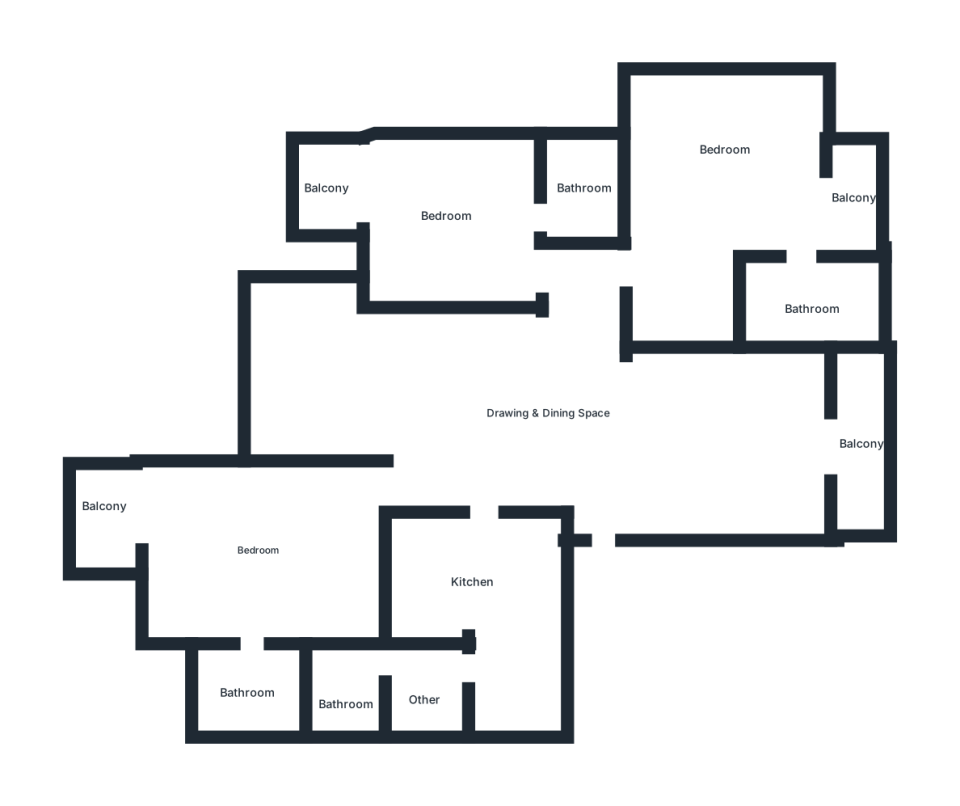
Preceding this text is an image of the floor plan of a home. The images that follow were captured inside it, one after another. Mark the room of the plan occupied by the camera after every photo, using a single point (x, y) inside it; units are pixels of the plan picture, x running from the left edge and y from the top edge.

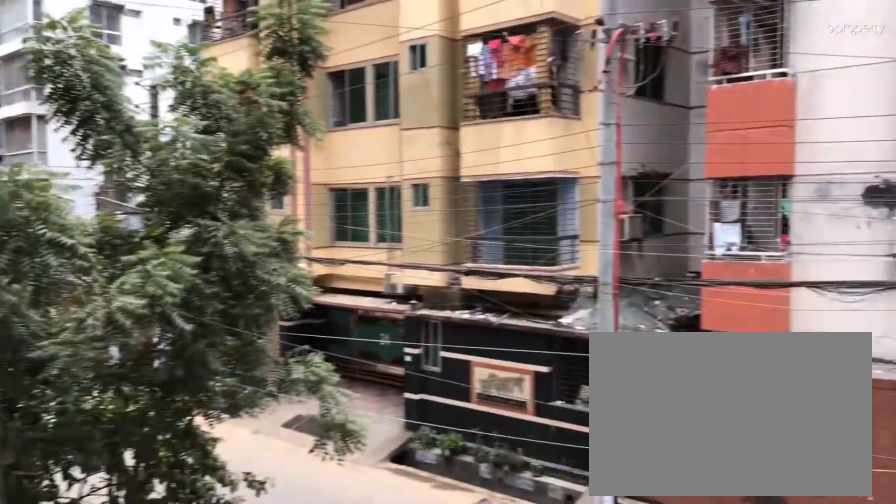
(114, 519)
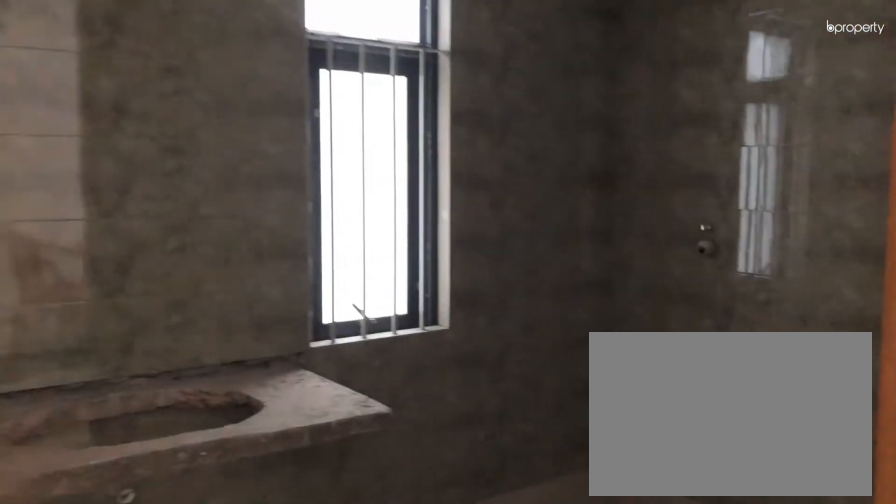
(250, 632)
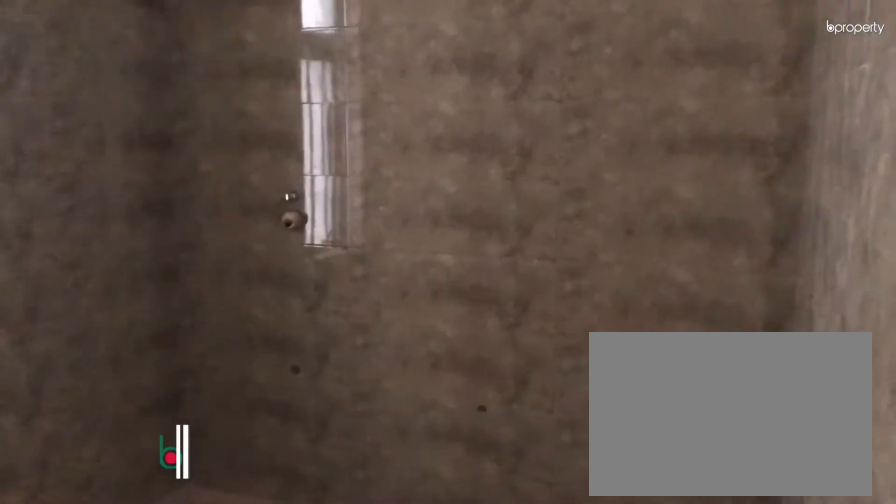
(264, 683)
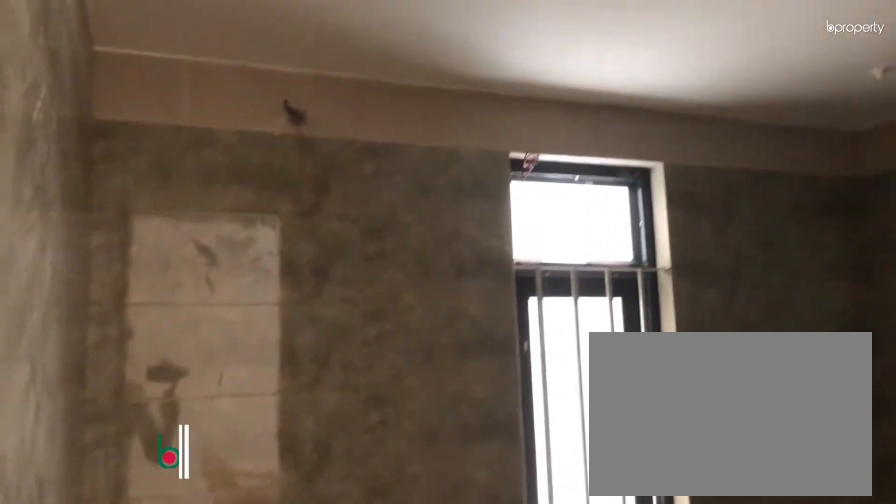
(264, 683)
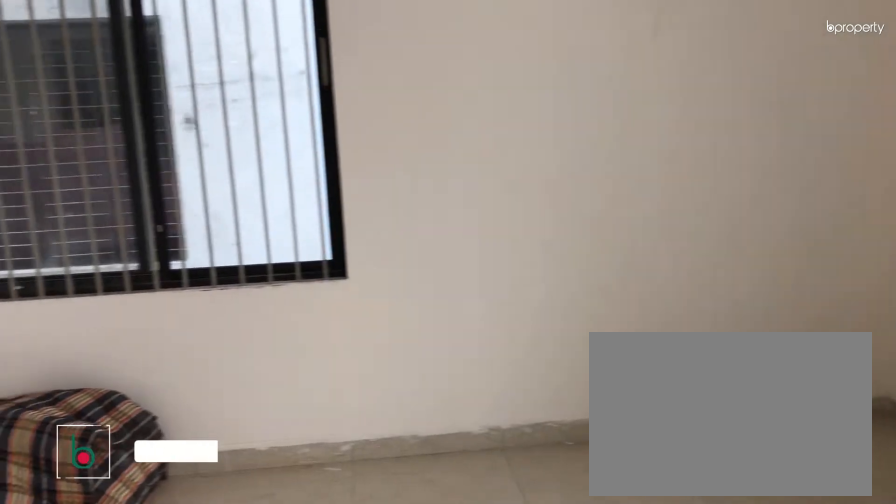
(731, 195)
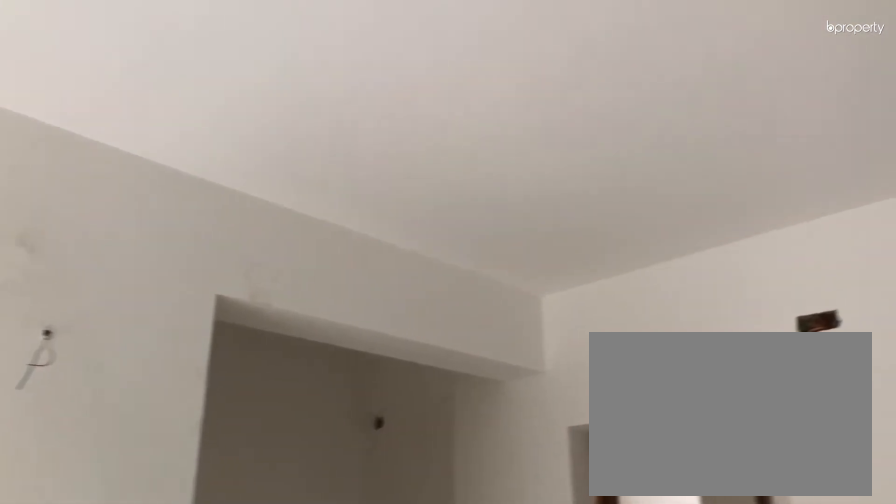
(732, 194)
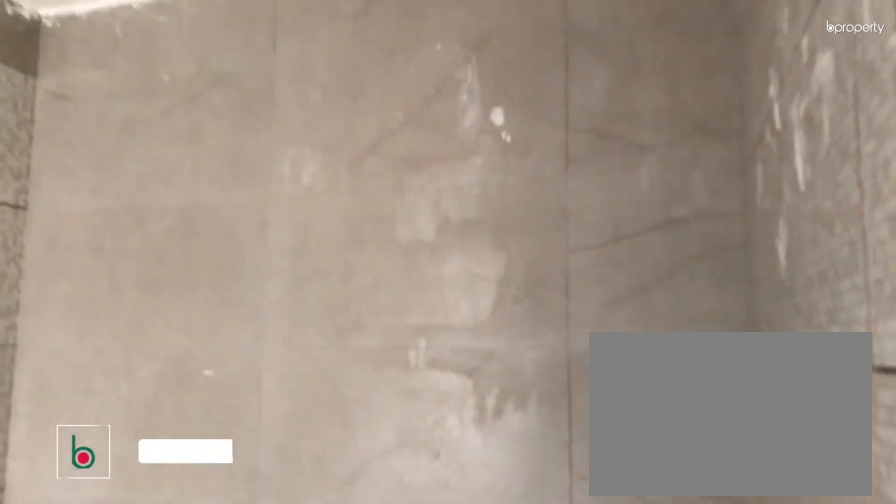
(802, 308)
